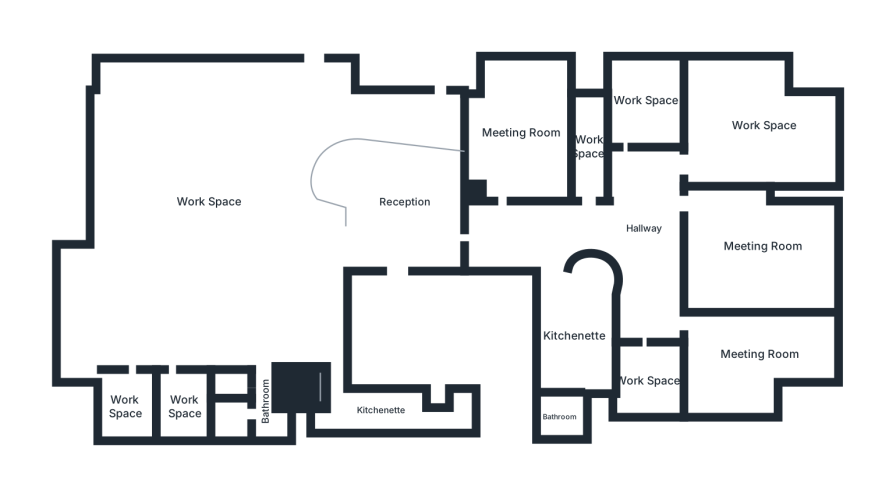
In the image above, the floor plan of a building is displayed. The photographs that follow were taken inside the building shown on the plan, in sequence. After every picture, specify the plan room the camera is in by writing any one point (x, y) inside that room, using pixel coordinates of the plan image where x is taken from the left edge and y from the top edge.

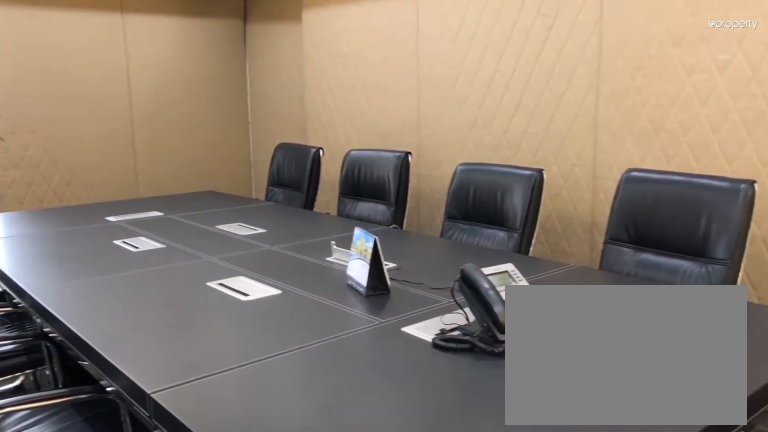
(523, 132)
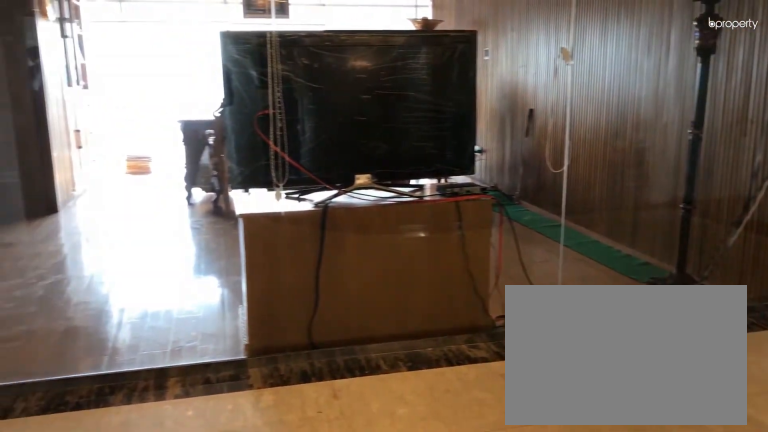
(643, 228)
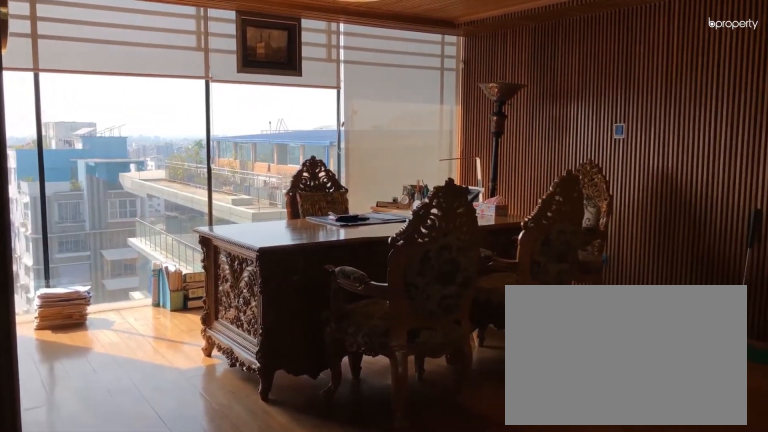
(762, 247)
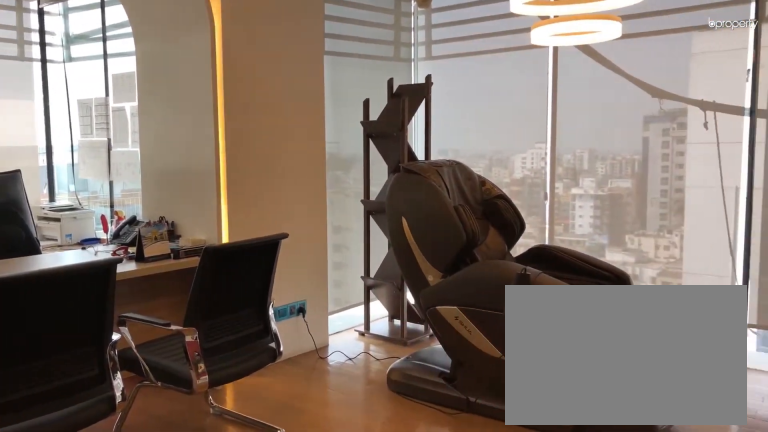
(759, 356)
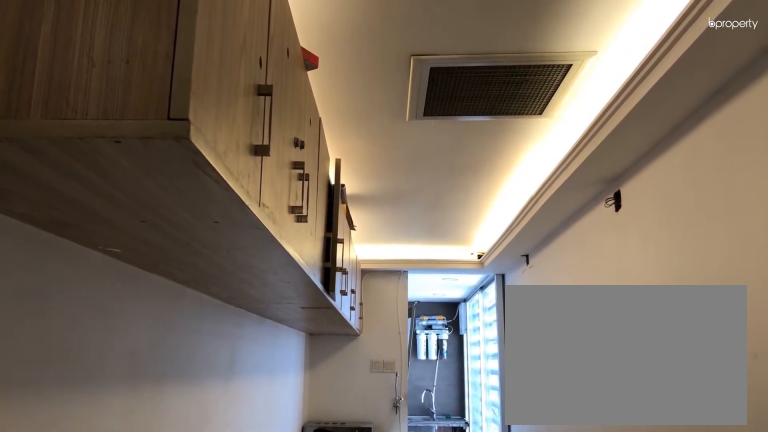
(380, 411)
